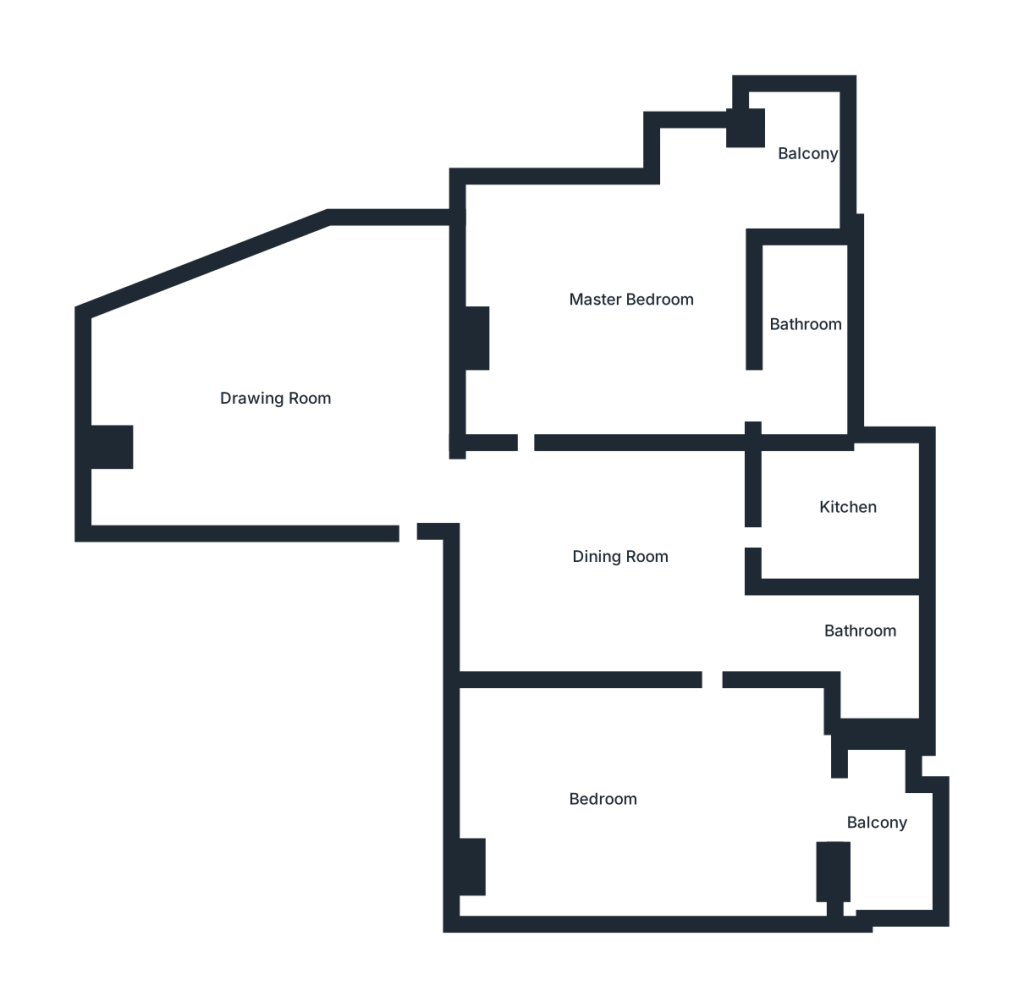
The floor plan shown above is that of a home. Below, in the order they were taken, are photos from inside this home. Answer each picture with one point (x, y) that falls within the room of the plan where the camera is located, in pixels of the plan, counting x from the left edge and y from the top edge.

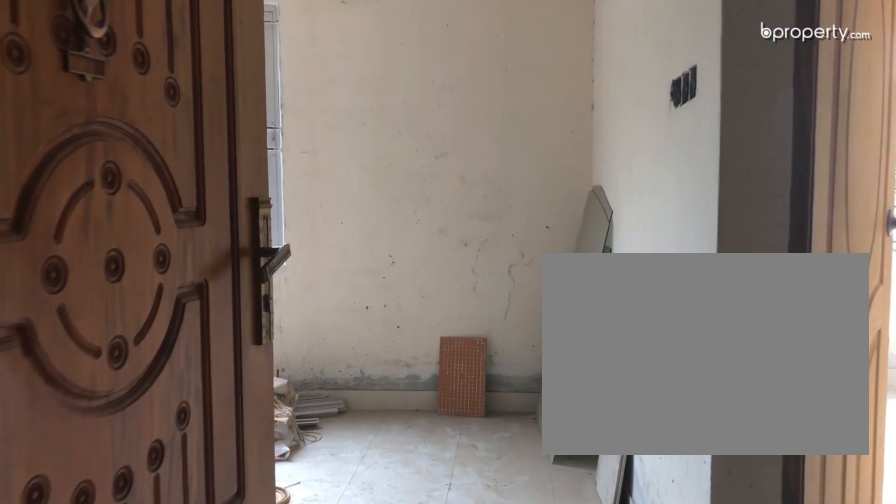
(433, 485)
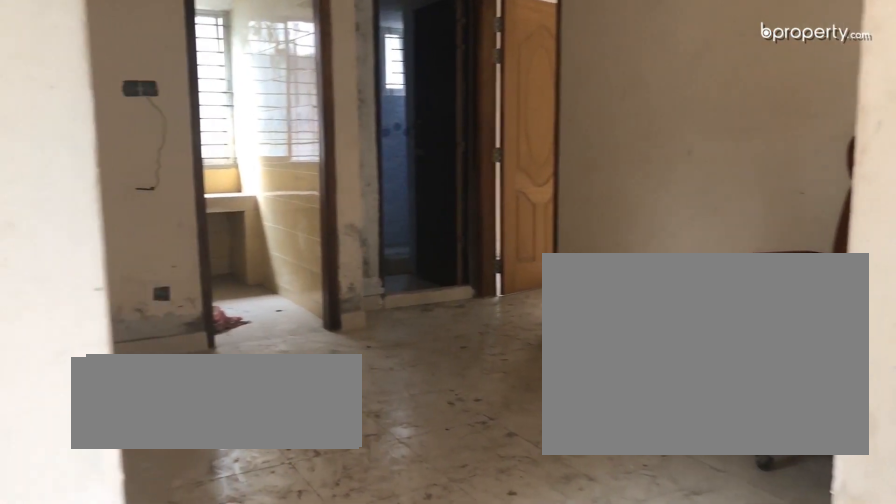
(589, 577)
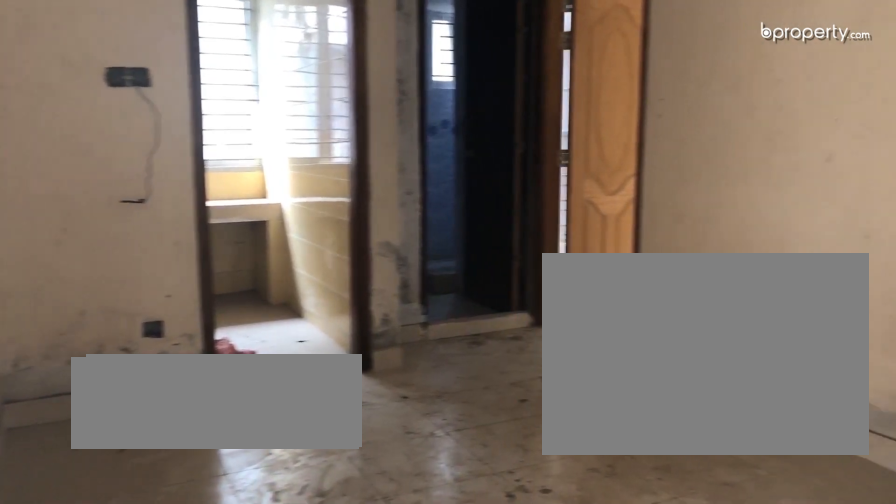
(589, 577)
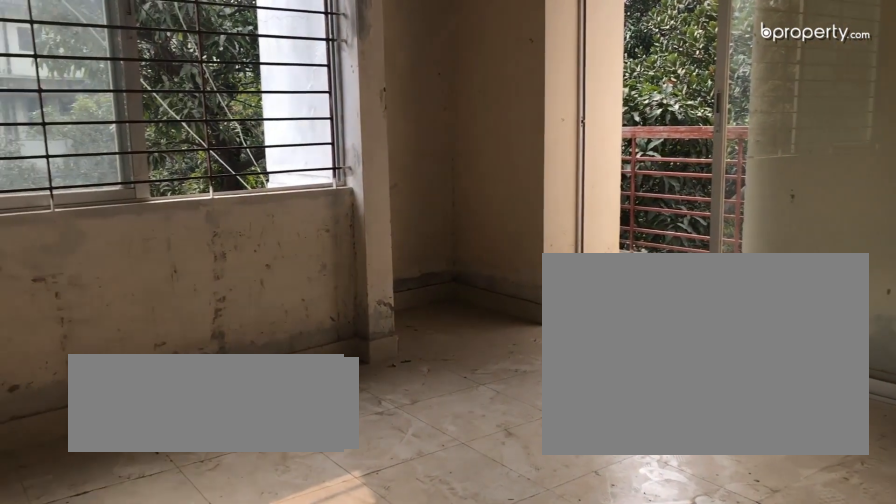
(633, 338)
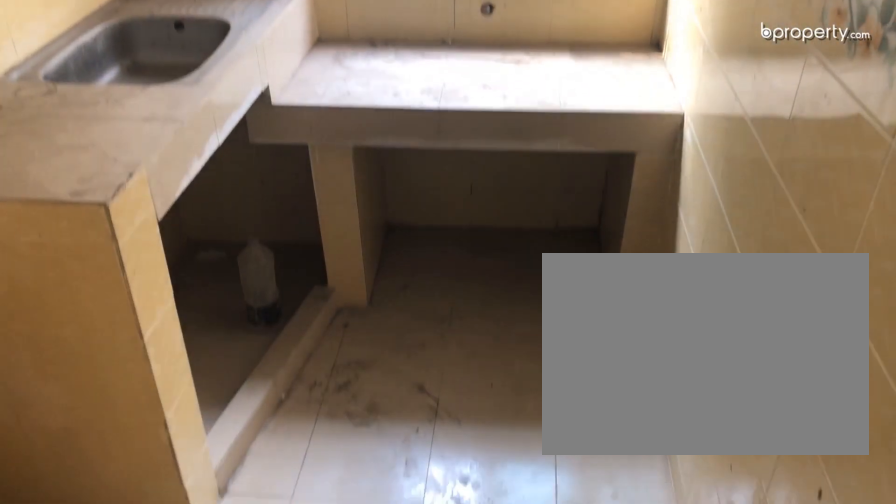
(828, 518)
